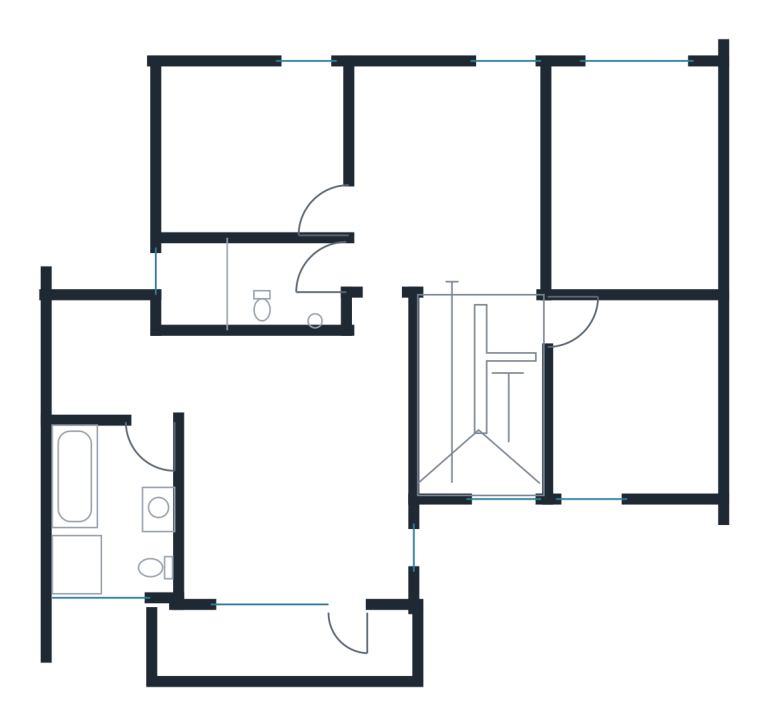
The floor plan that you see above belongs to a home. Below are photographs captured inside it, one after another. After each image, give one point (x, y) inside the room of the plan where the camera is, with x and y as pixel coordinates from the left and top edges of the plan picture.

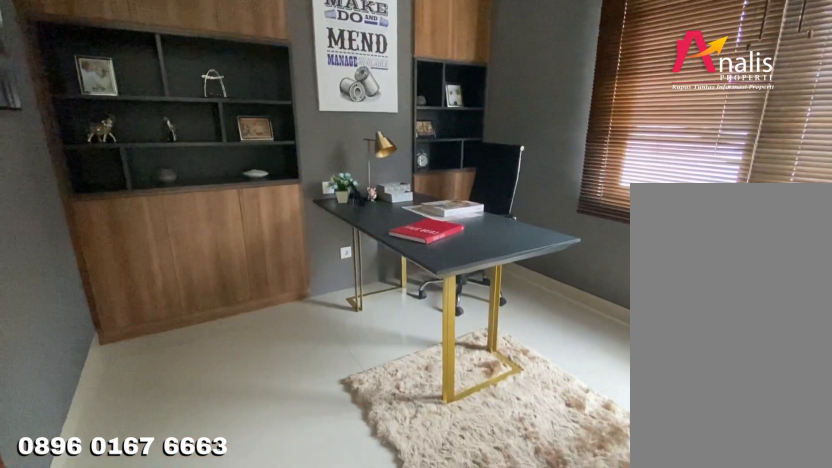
(250, 151)
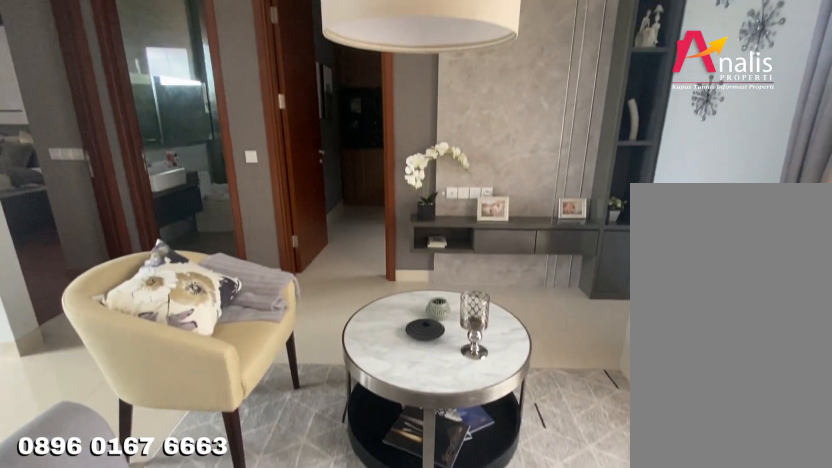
(449, 167)
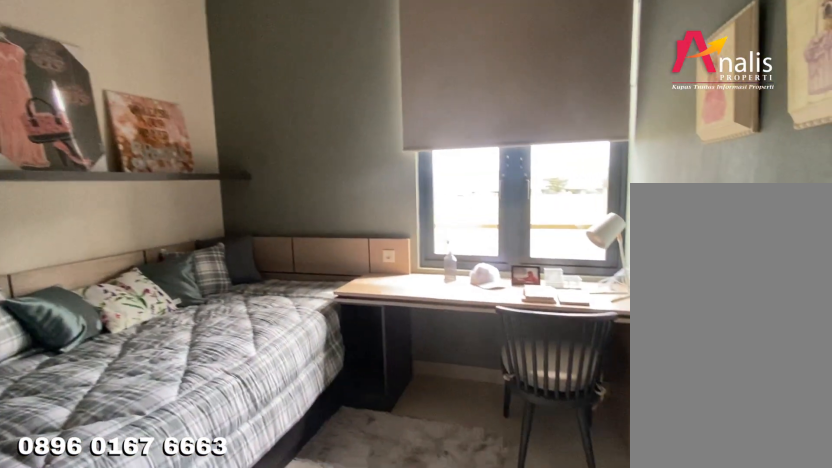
(635, 393)
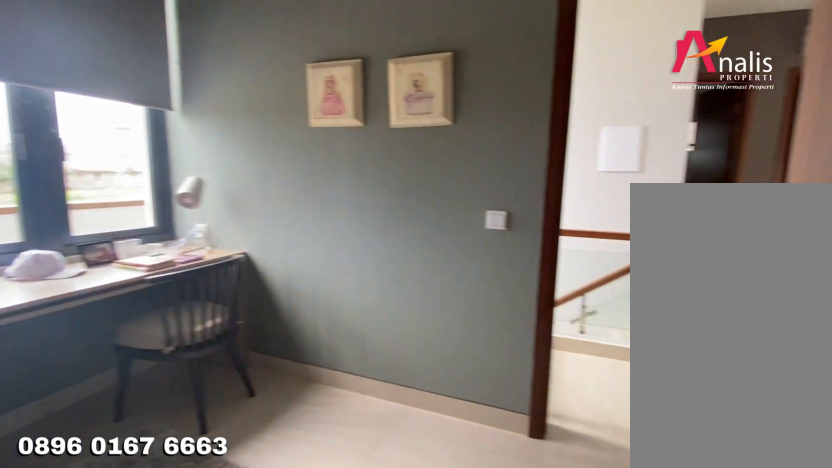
(635, 392)
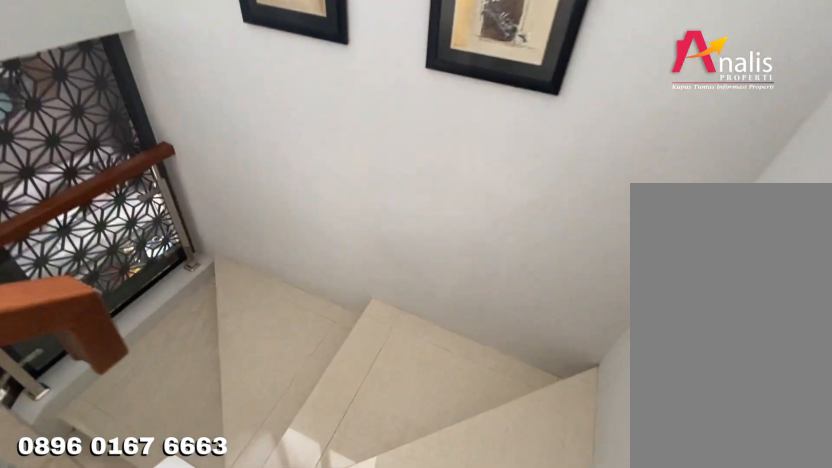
(473, 408)
